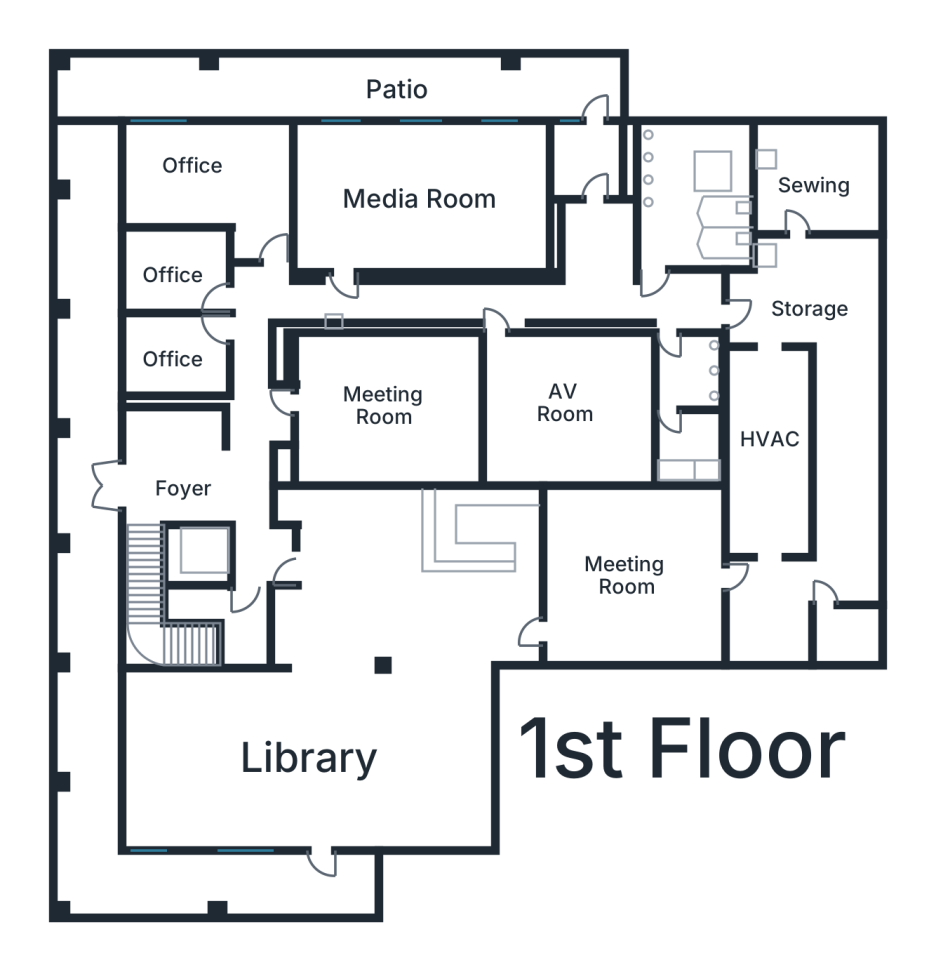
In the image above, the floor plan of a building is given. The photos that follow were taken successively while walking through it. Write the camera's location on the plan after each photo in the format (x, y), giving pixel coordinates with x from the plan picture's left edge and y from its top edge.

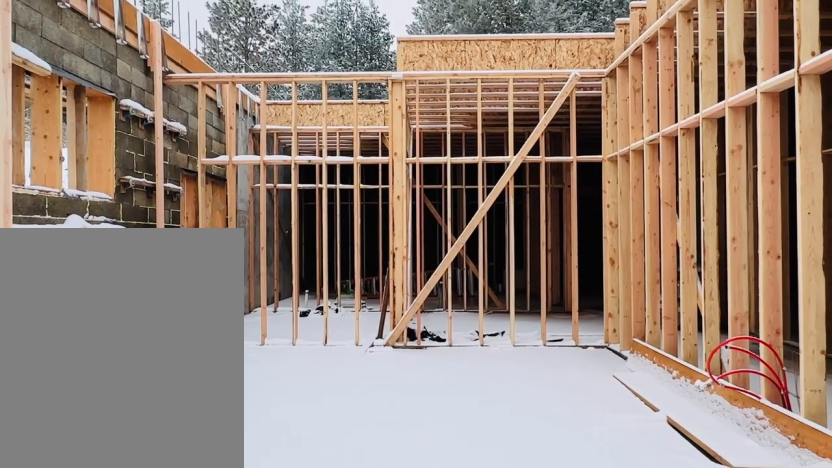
(365, 193)
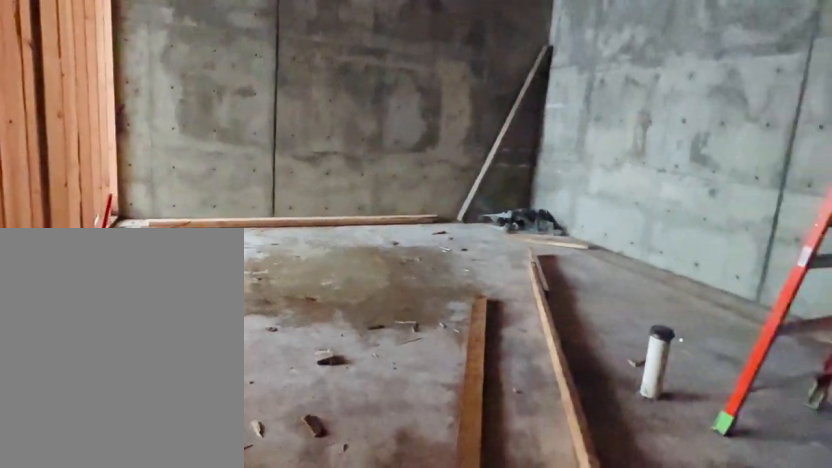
(804, 274)
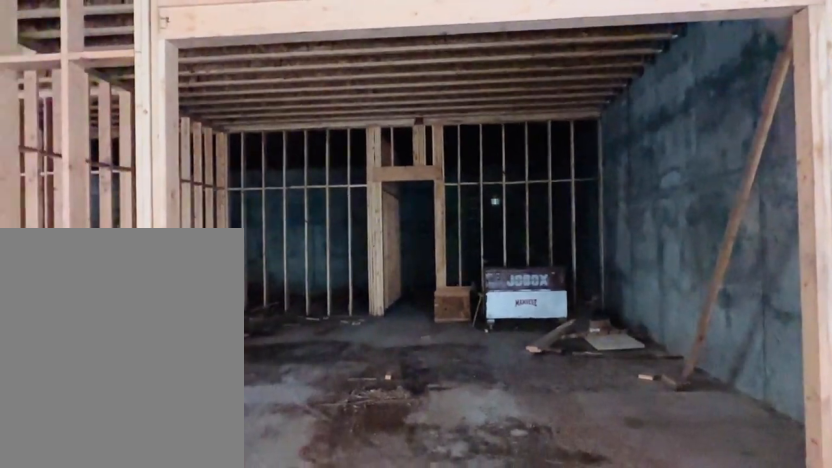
(497, 579)
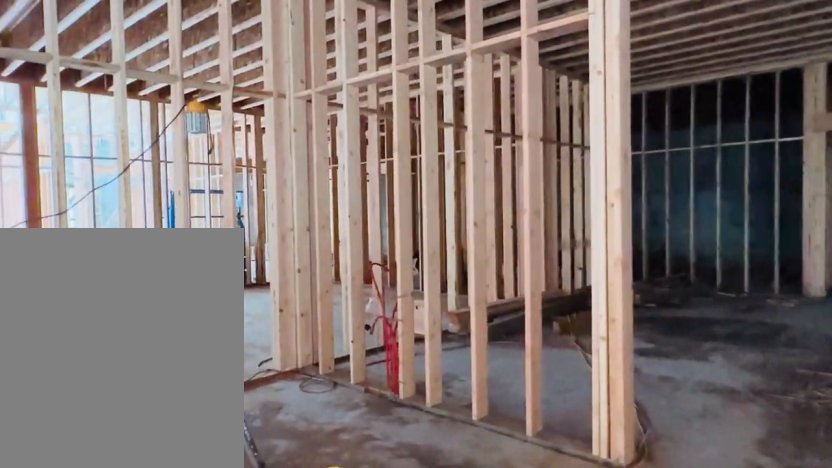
(497, 580)
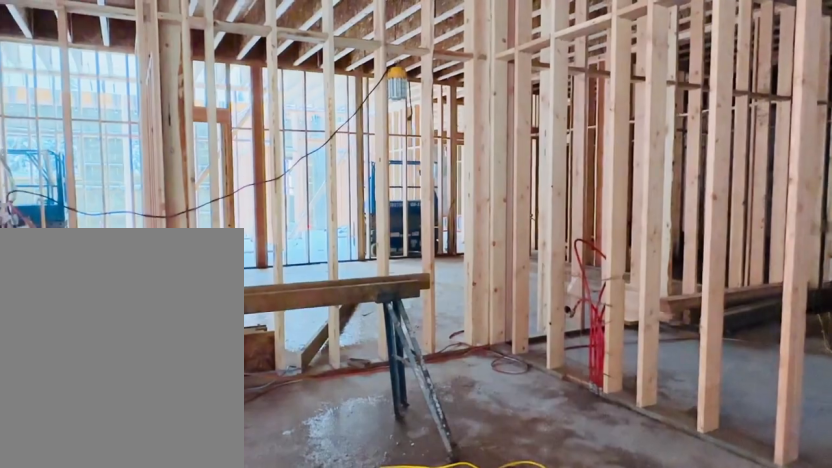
(497, 581)
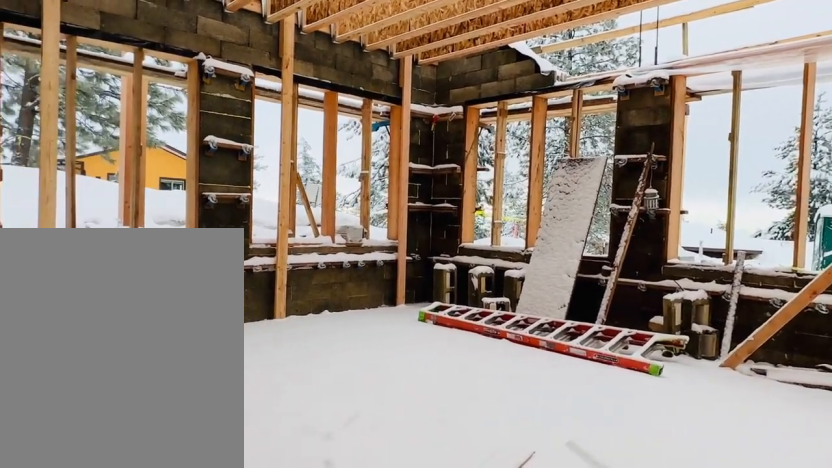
(282, 704)
